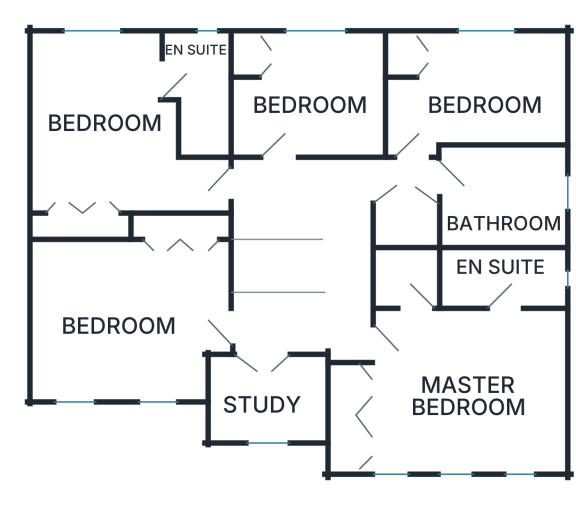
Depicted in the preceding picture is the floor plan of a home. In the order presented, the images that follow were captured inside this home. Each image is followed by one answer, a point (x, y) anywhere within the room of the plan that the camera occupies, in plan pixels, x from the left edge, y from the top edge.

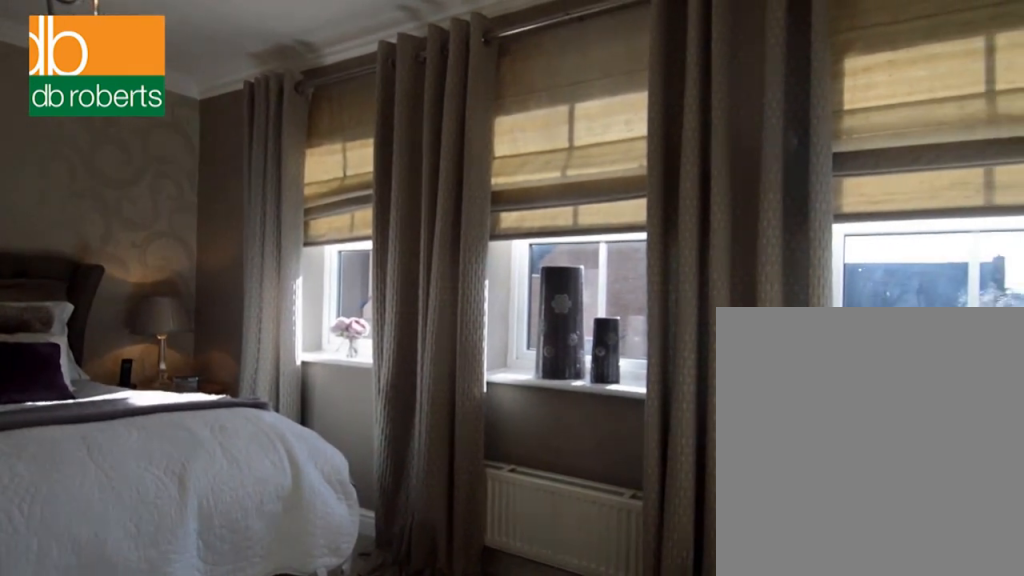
(448, 382)
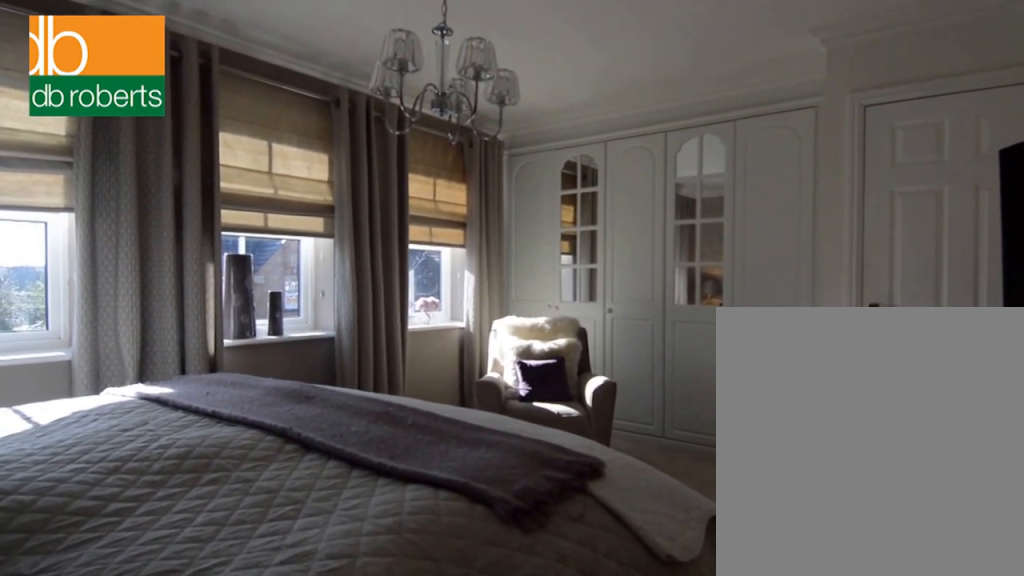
(448, 382)
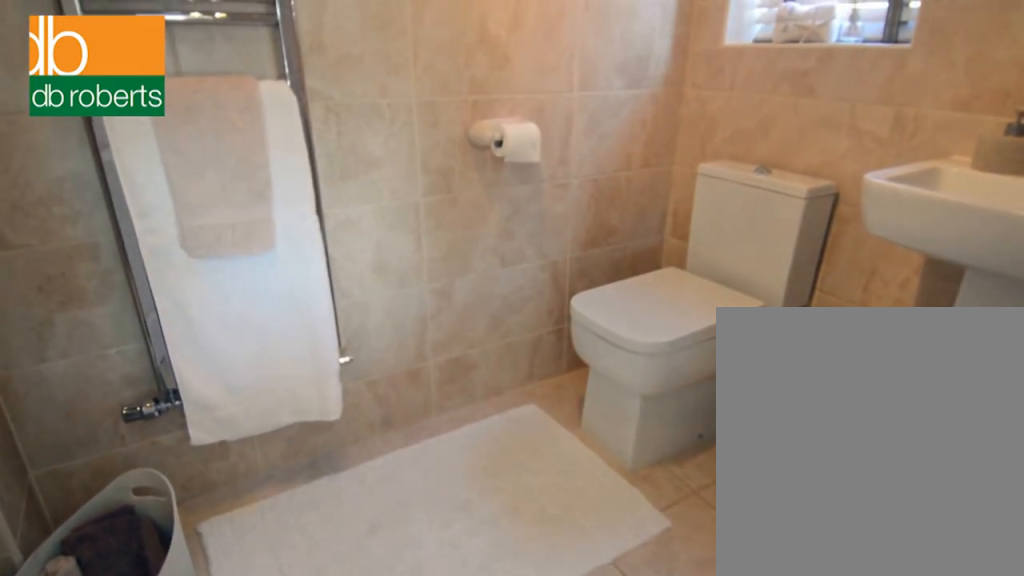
(502, 276)
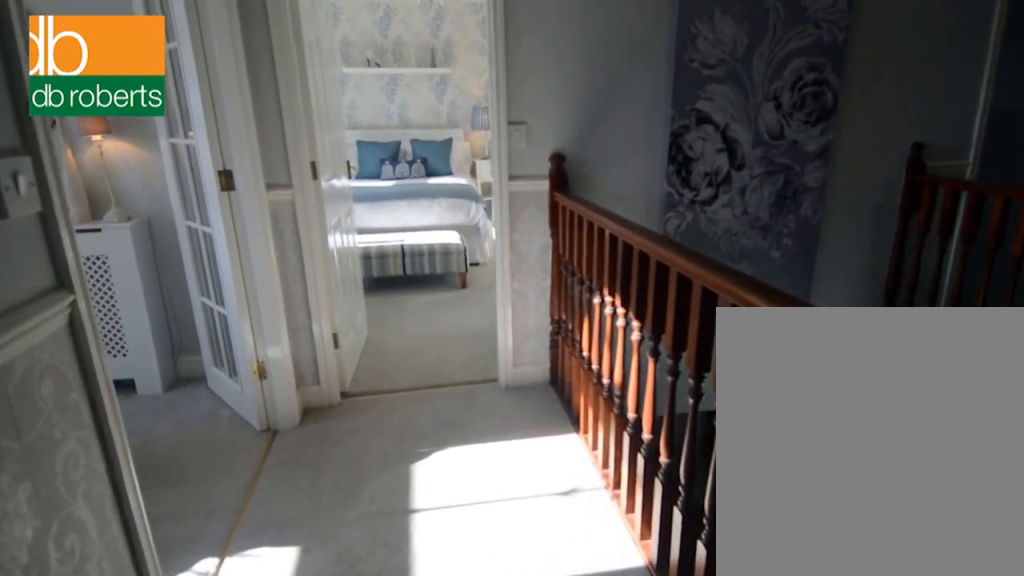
(321, 248)
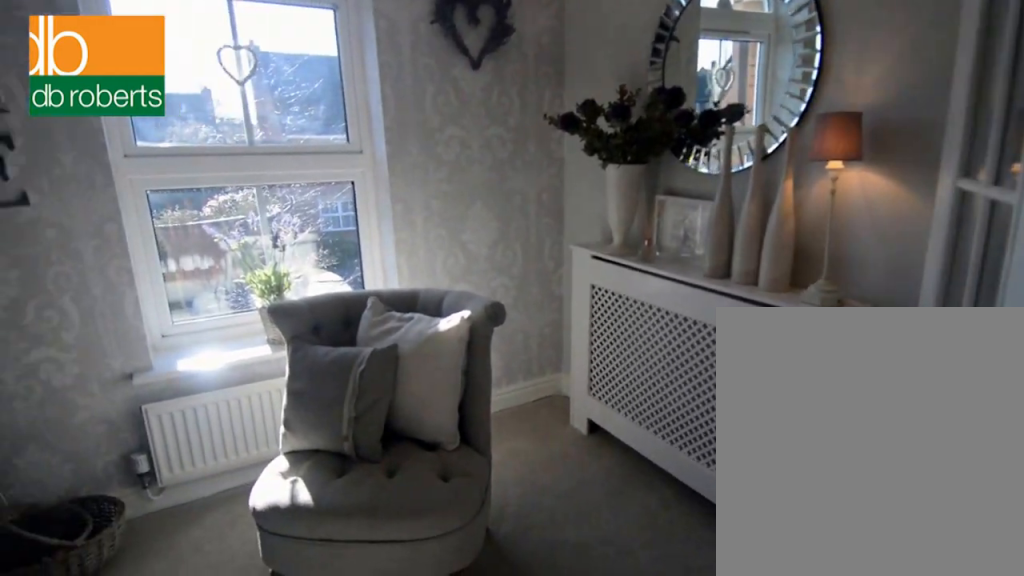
(266, 399)
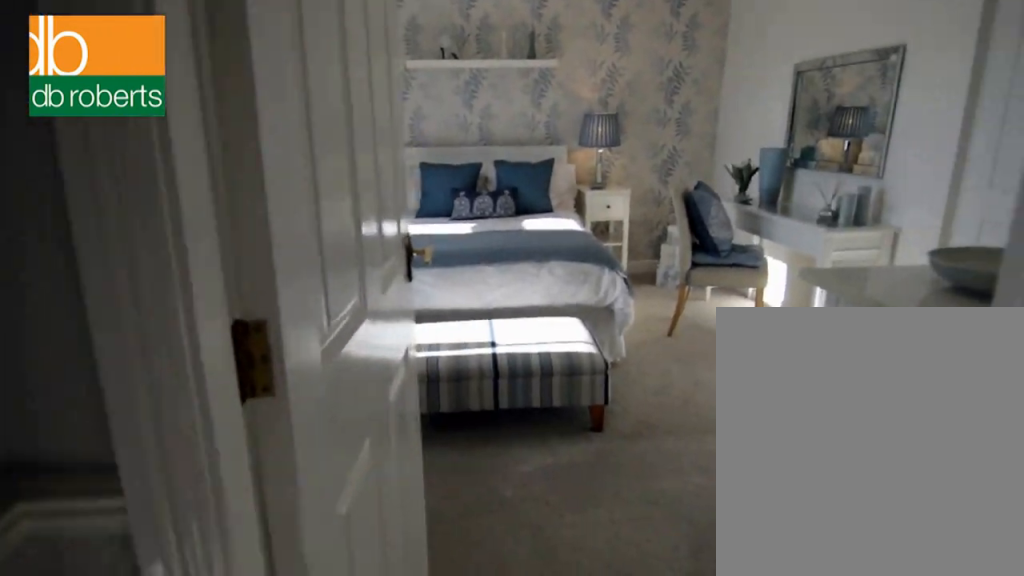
(133, 311)
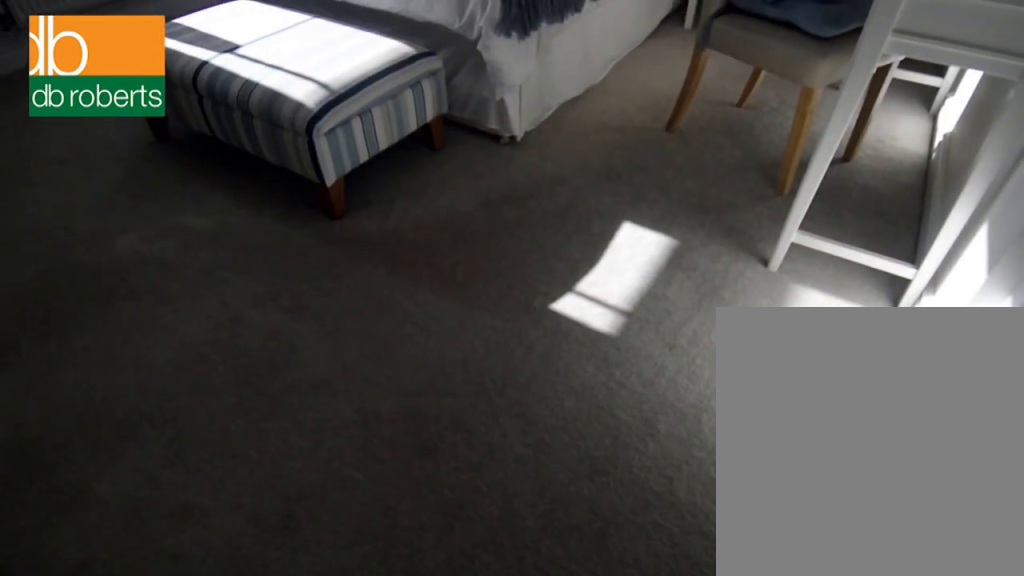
(133, 311)
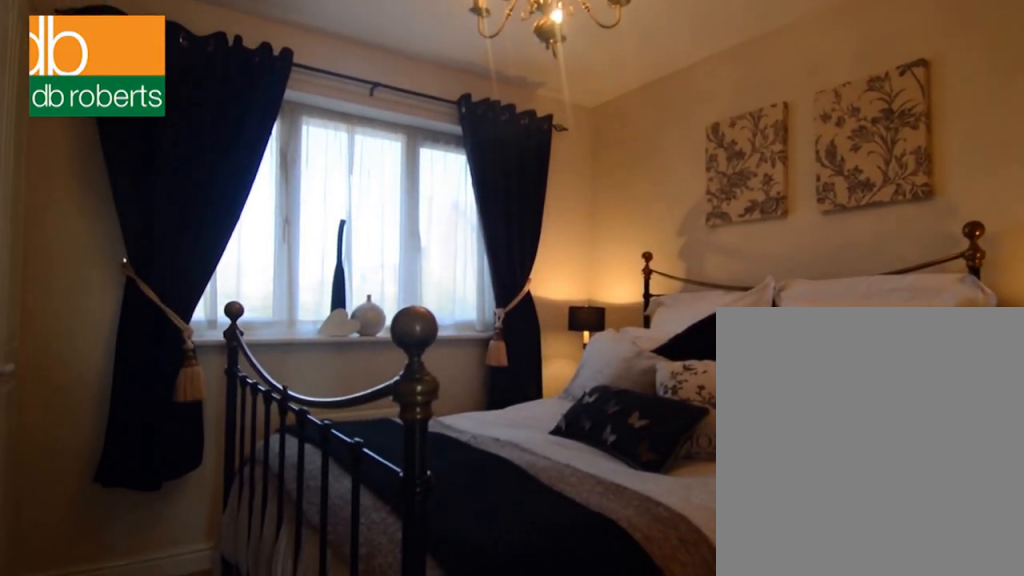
(309, 94)
